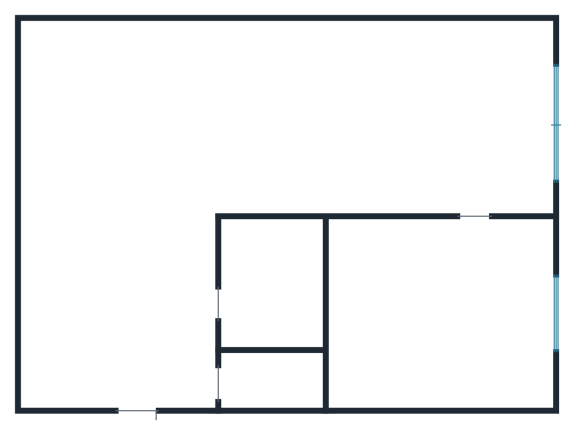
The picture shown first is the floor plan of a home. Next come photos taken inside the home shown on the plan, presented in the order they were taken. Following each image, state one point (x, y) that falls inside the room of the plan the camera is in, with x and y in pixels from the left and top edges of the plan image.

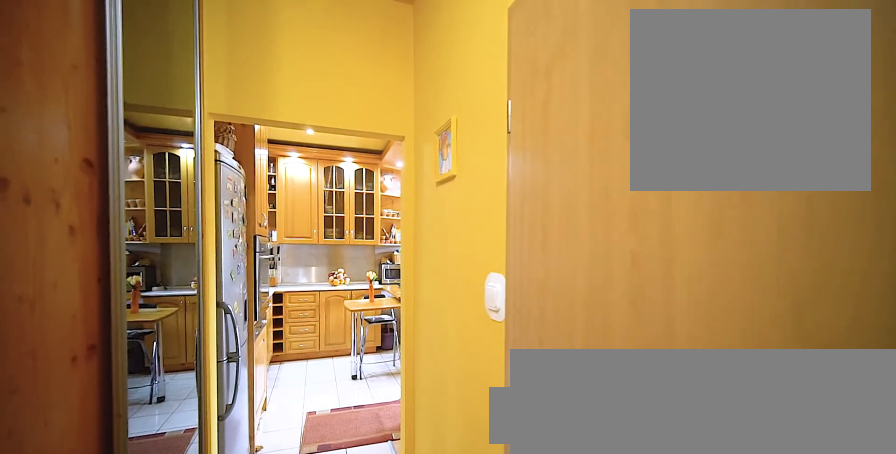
(123, 314)
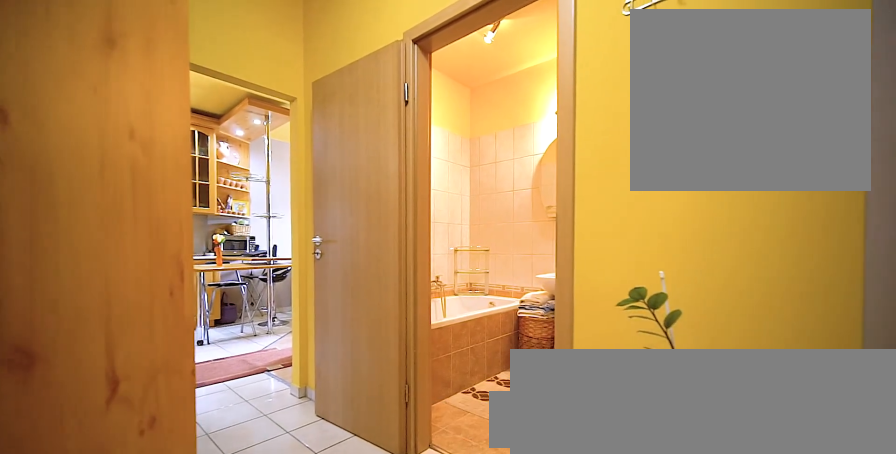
(123, 313)
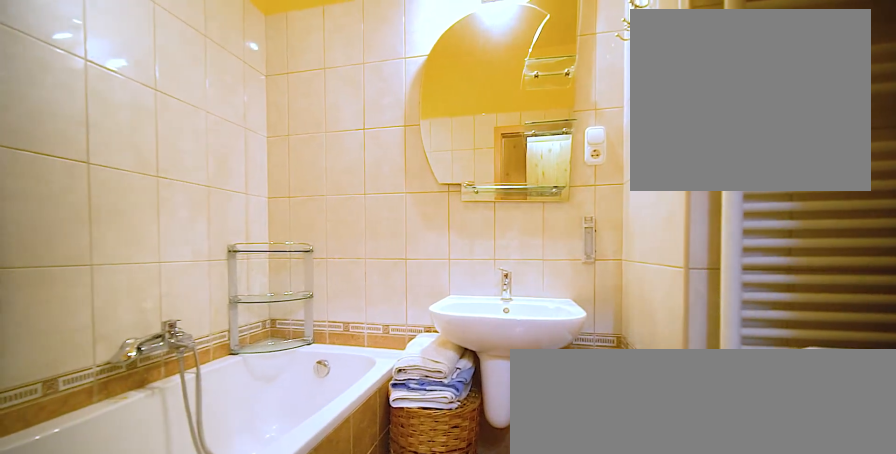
(269, 289)
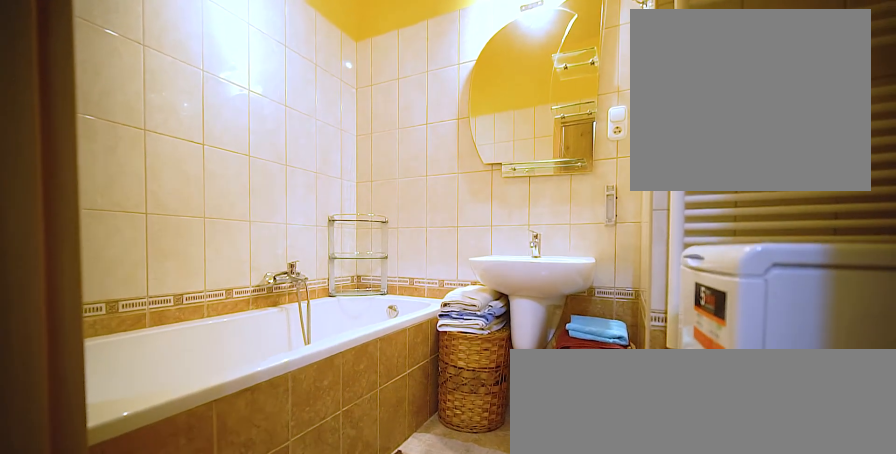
(268, 289)
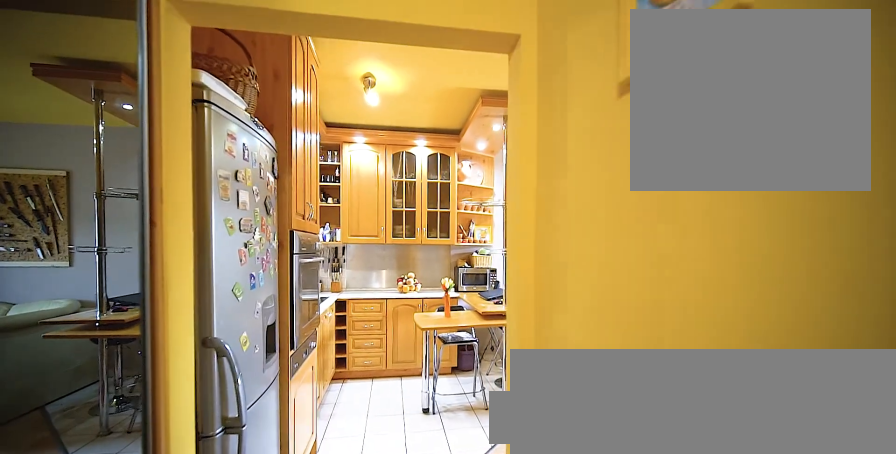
(122, 302)
